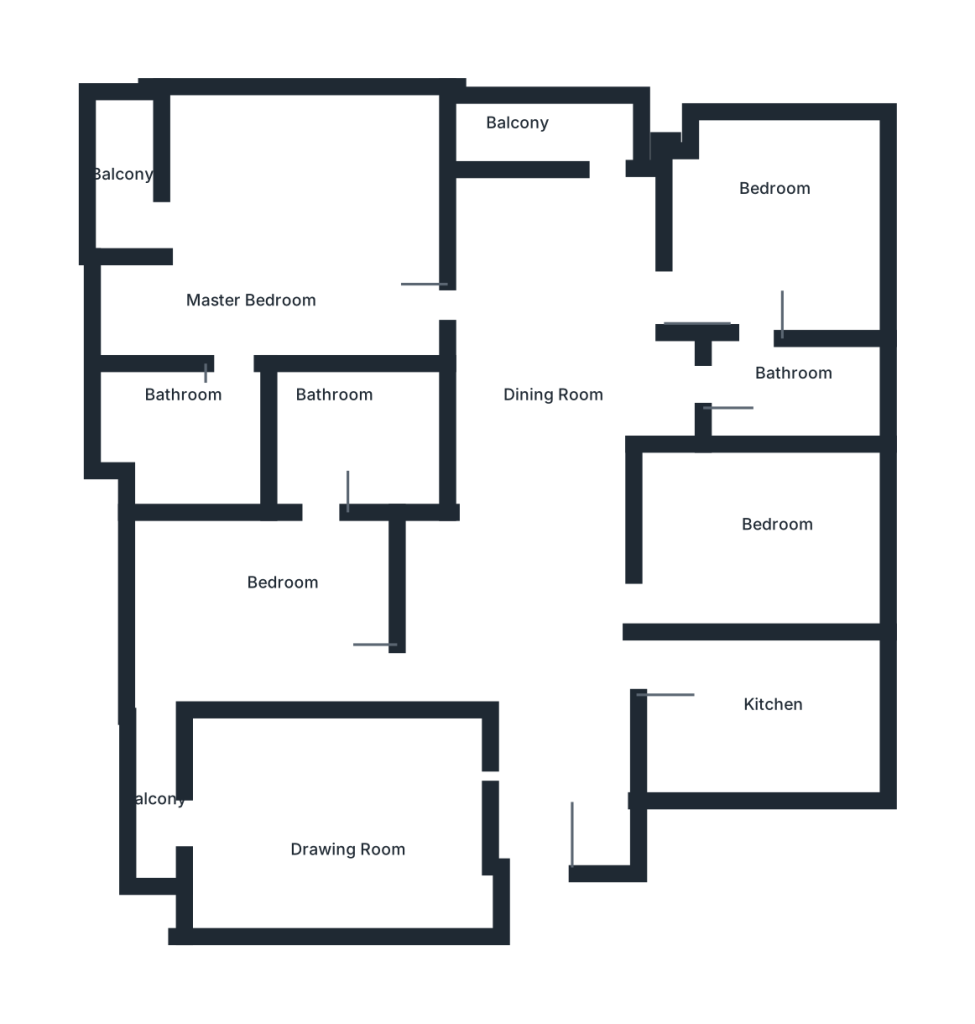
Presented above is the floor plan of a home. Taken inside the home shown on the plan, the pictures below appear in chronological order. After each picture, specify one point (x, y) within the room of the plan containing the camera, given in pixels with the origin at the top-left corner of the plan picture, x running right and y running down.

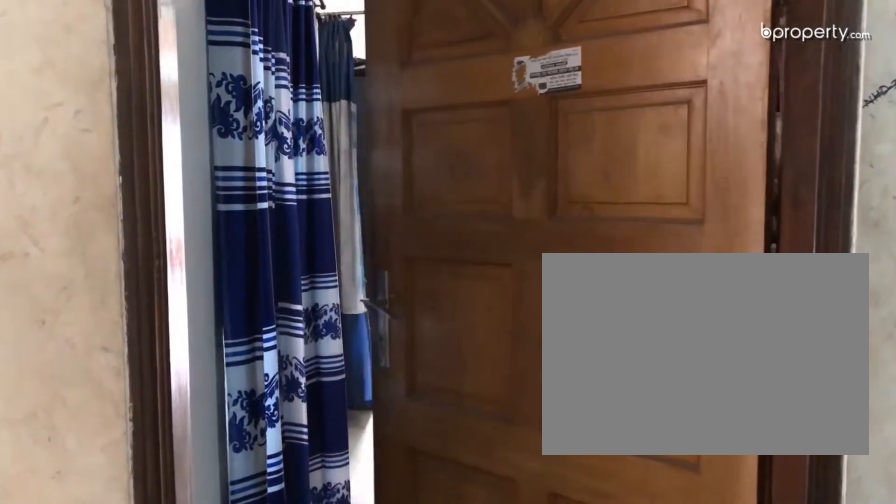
(565, 776)
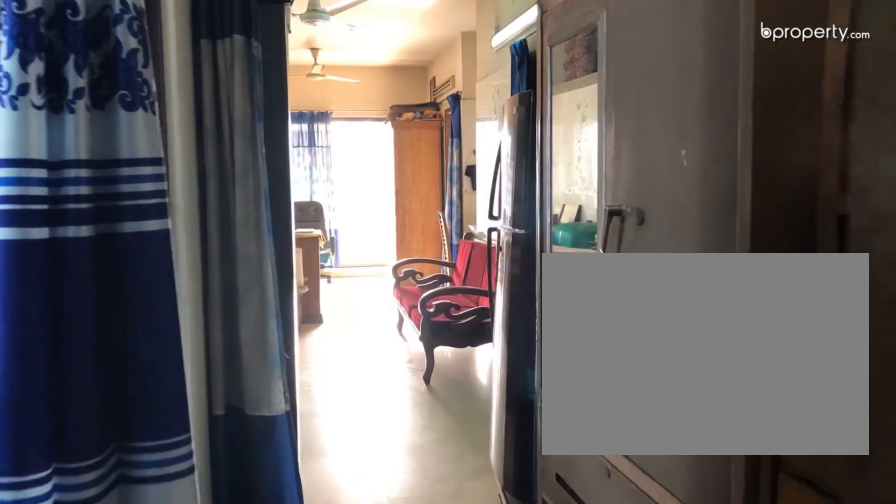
(565, 776)
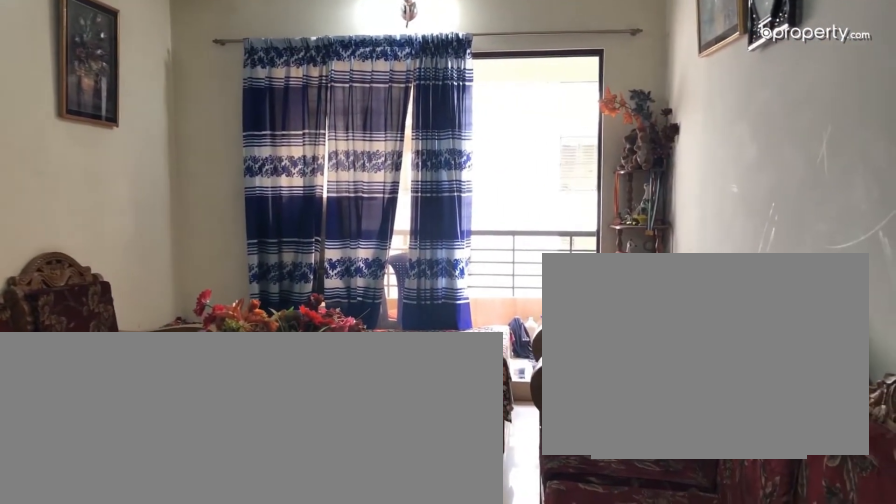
(365, 829)
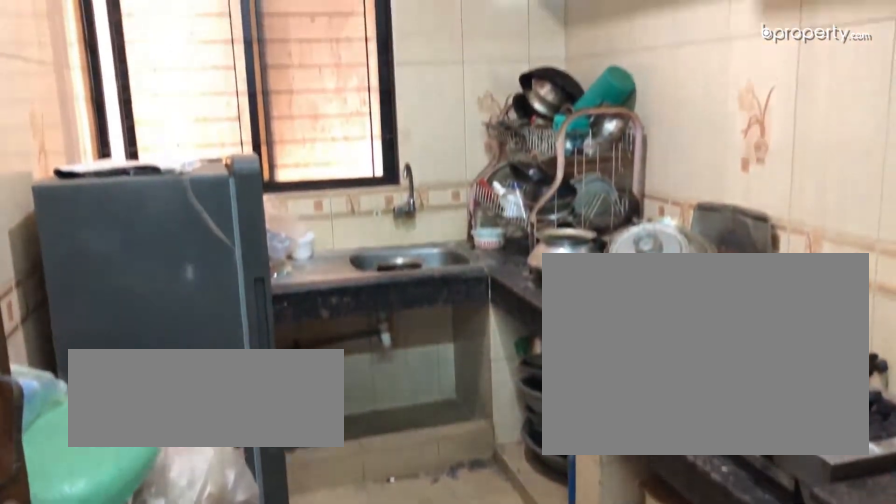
(775, 732)
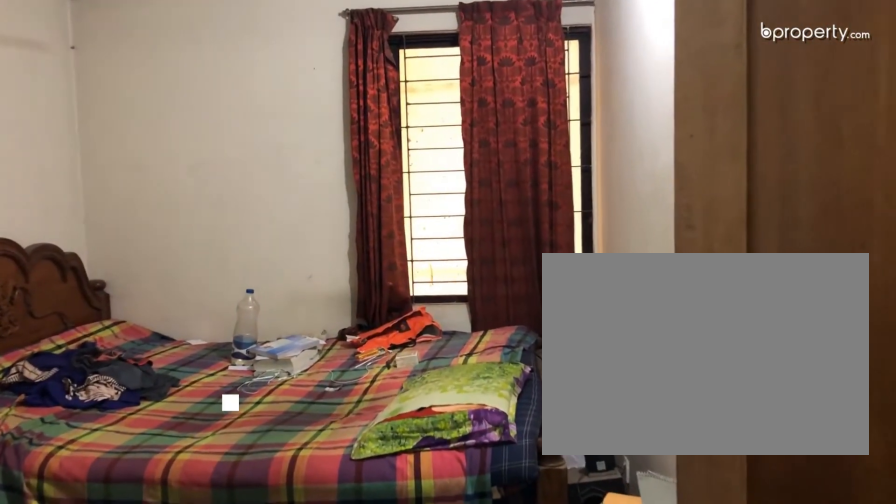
(755, 563)
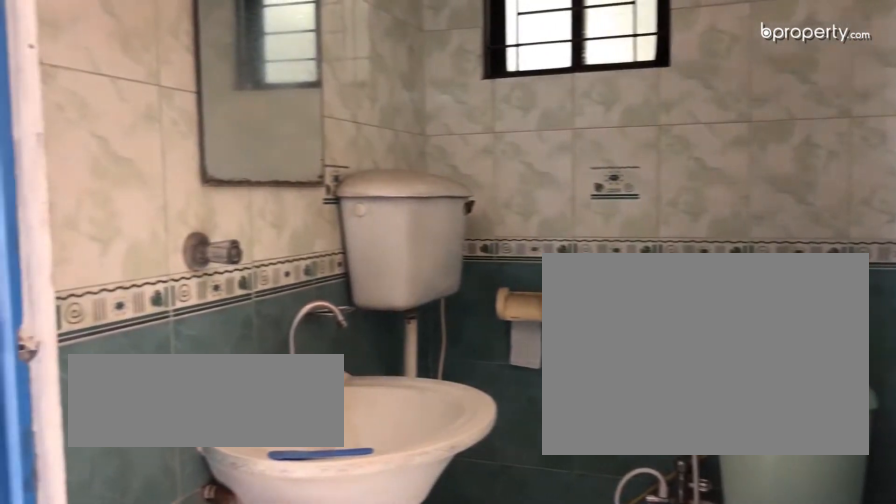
(783, 385)
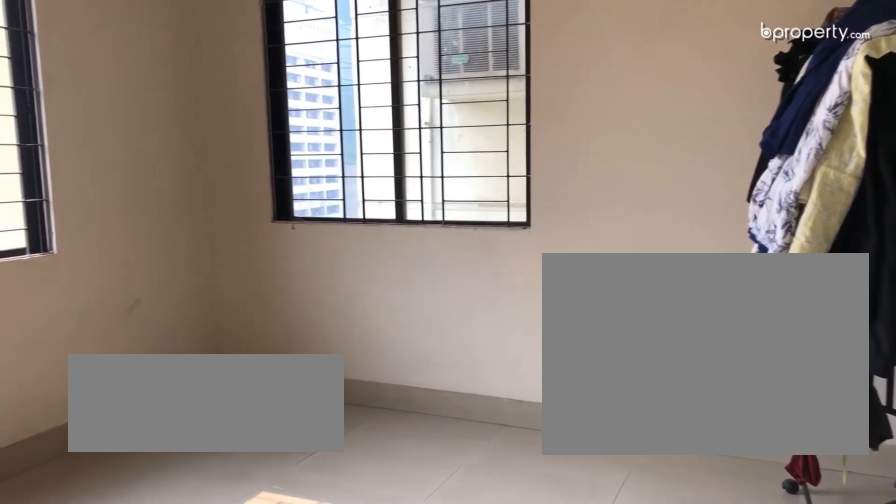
(779, 221)
